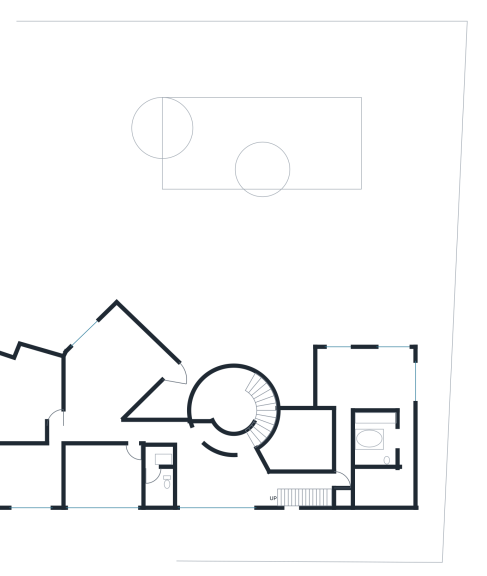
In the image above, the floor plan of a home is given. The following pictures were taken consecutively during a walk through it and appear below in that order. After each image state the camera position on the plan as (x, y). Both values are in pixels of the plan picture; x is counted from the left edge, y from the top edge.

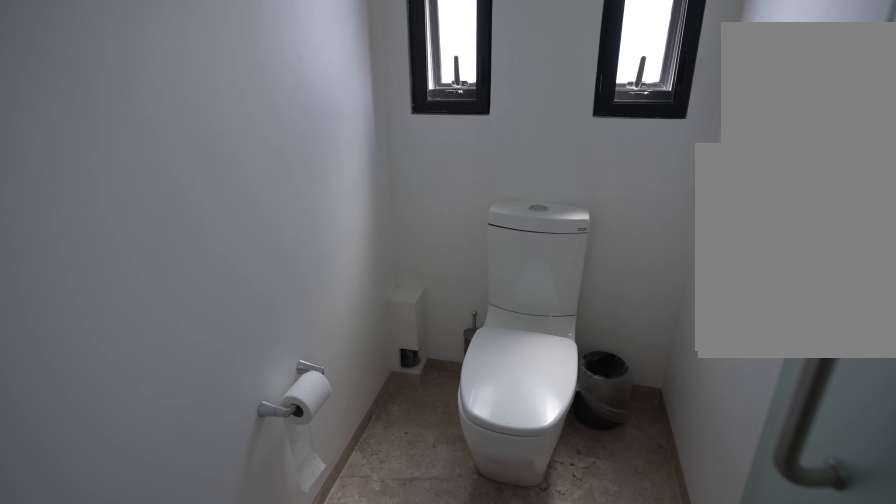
(387, 445)
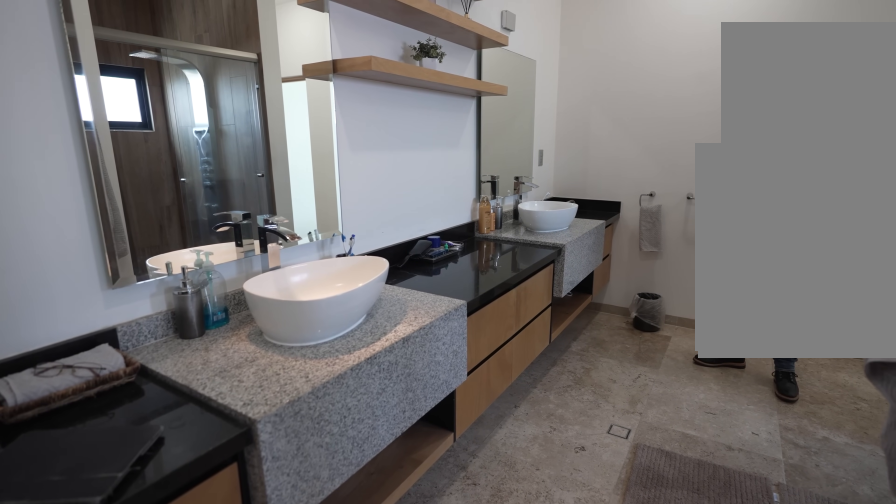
(392, 437)
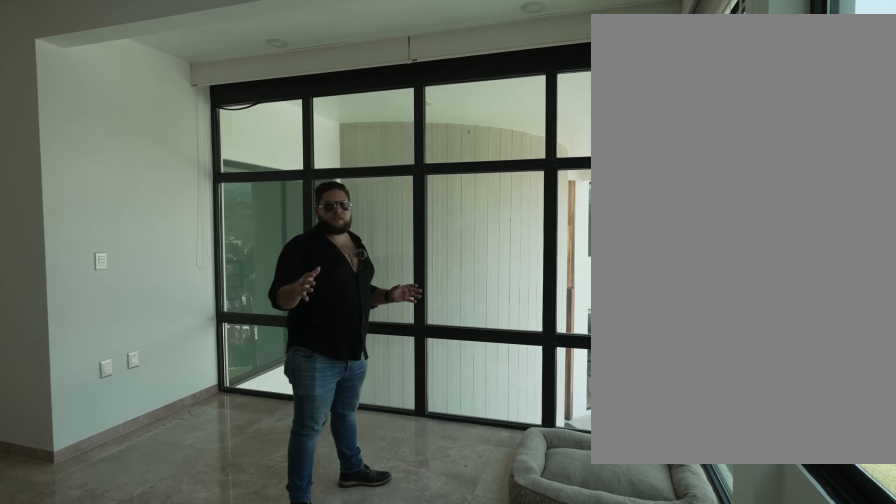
(363, 360)
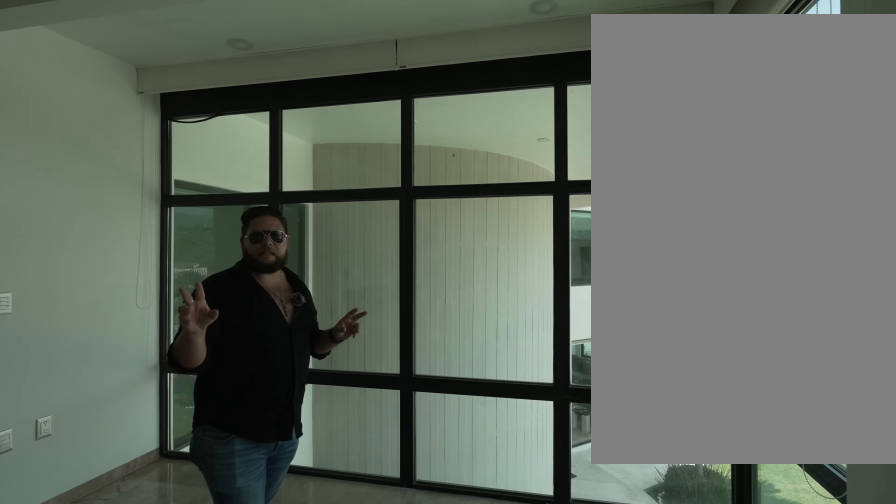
(357, 360)
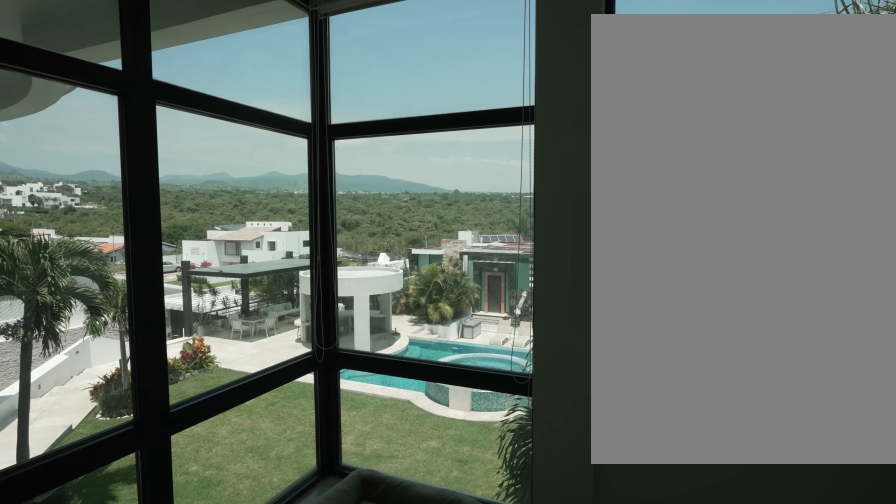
(357, 360)
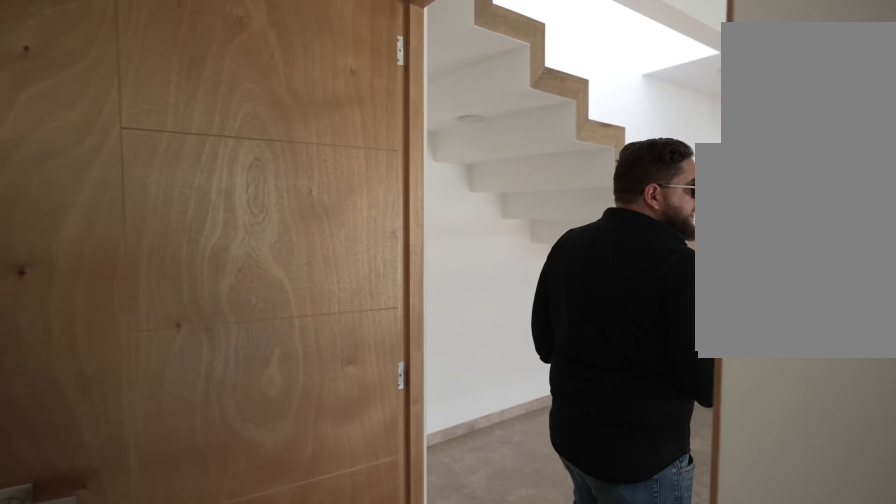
(340, 445)
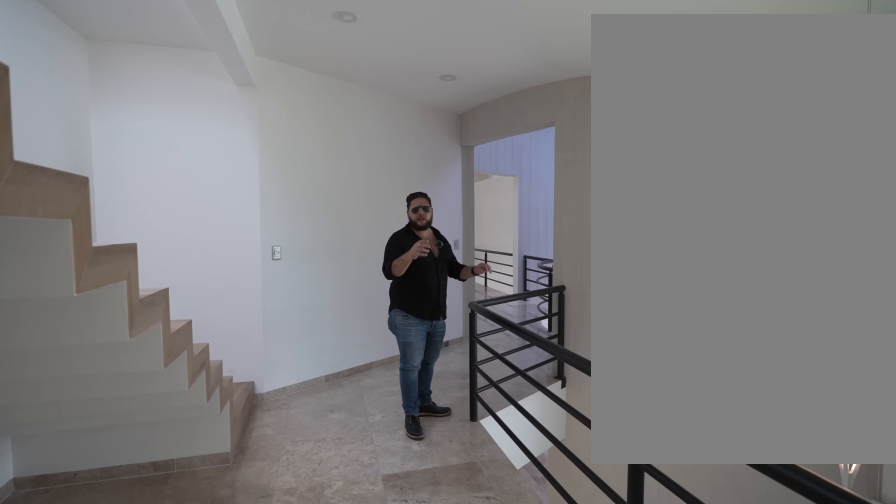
(315, 478)
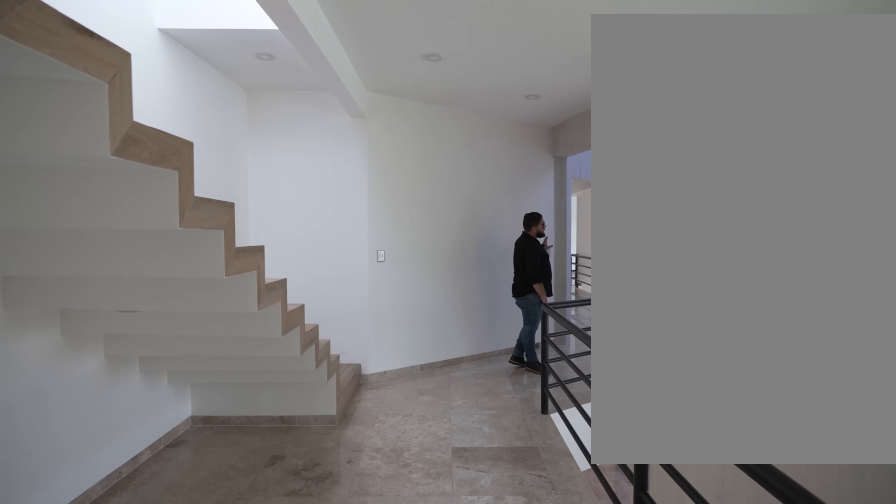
(315, 478)
